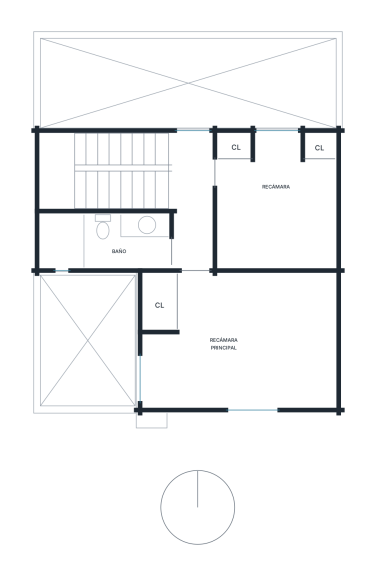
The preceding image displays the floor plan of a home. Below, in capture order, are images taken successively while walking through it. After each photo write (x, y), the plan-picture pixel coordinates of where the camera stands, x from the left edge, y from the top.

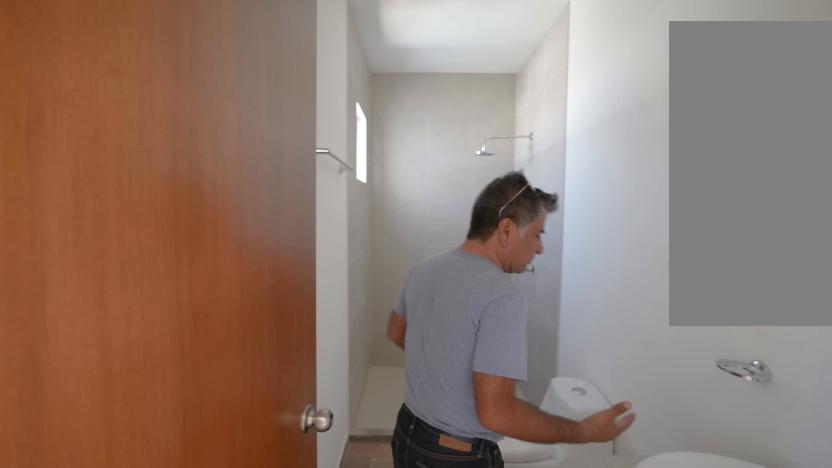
(194, 217)
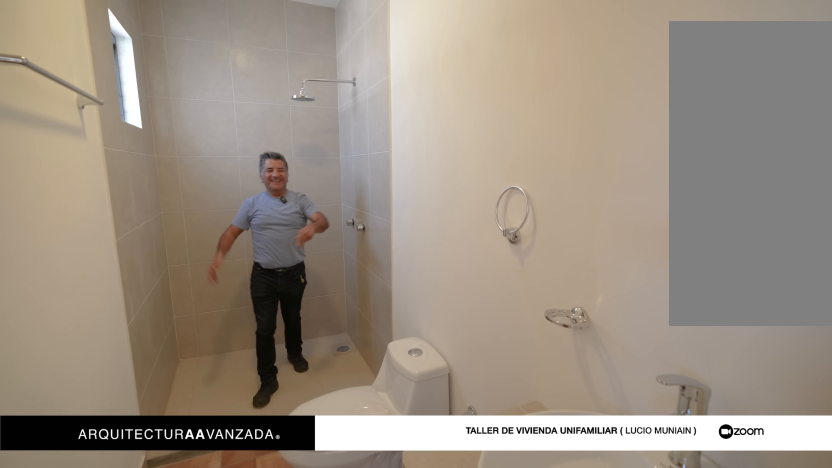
(151, 252)
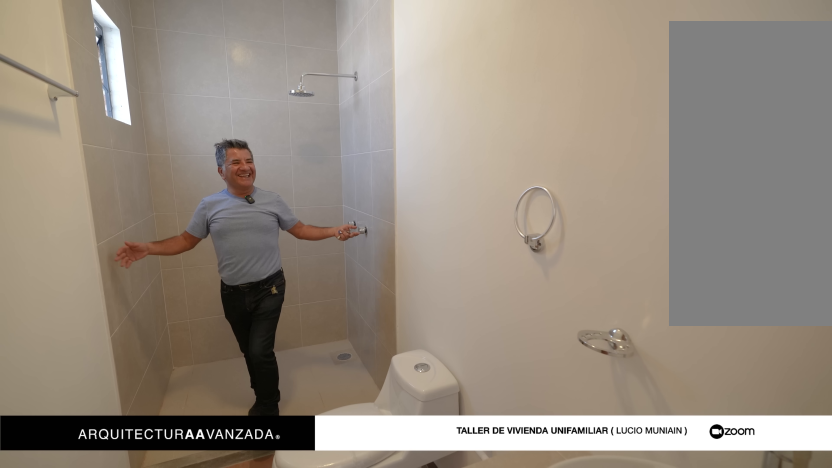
(150, 252)
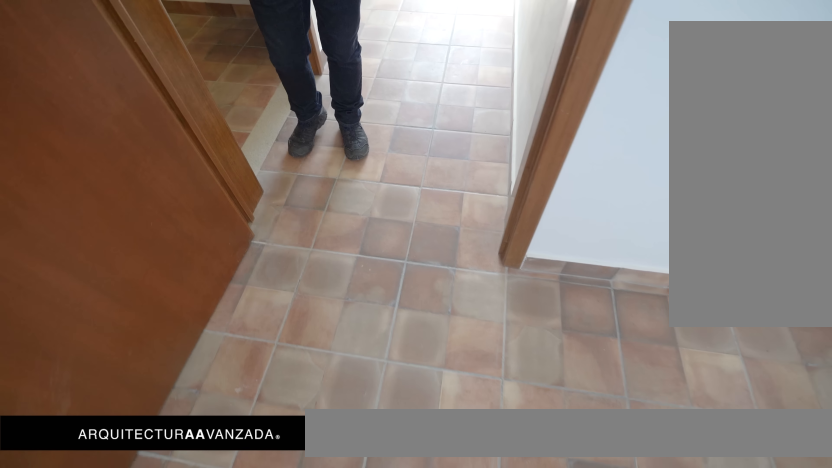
(195, 248)
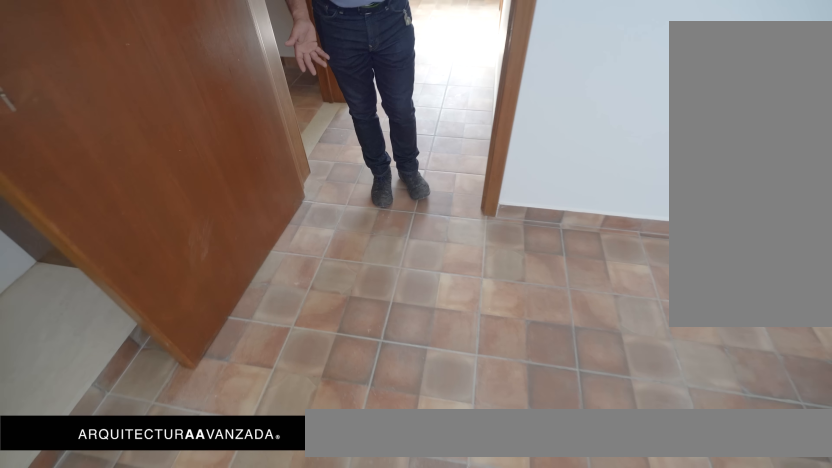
(195, 248)
